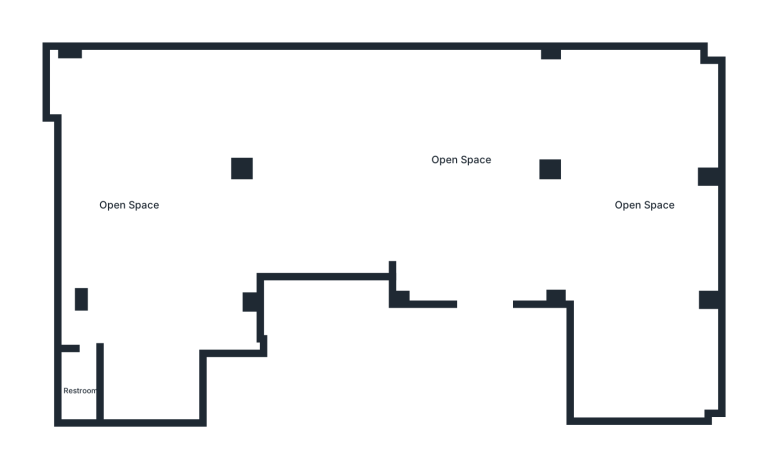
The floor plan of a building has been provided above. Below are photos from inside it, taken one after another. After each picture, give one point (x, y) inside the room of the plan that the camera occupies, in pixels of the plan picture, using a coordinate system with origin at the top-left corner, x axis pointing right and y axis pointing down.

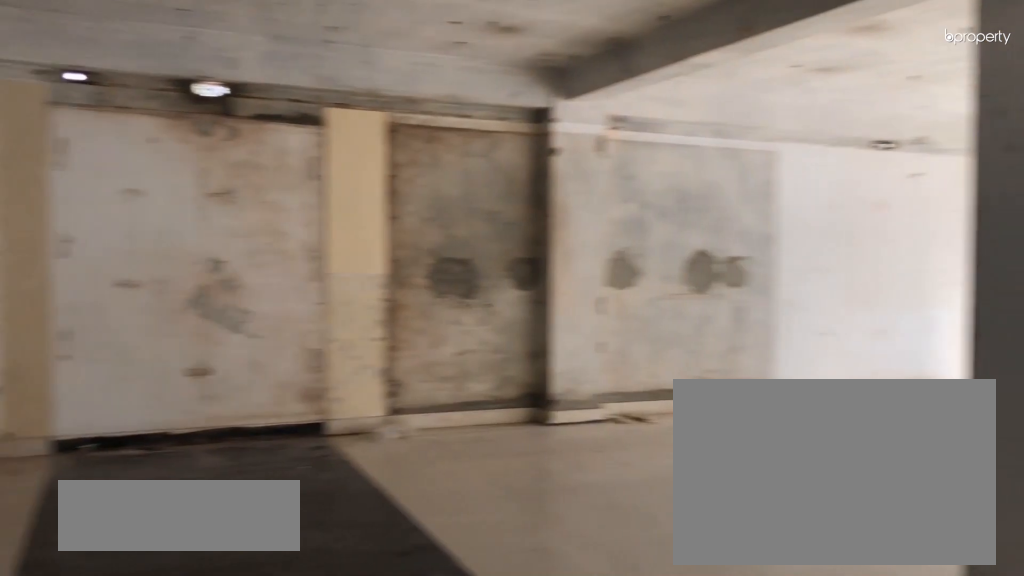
(463, 162)
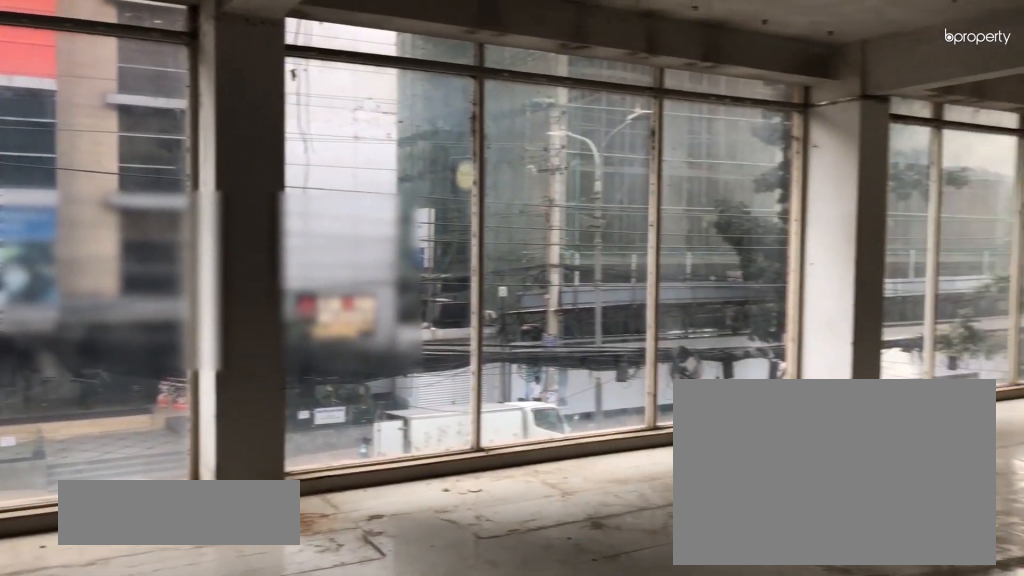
(641, 206)
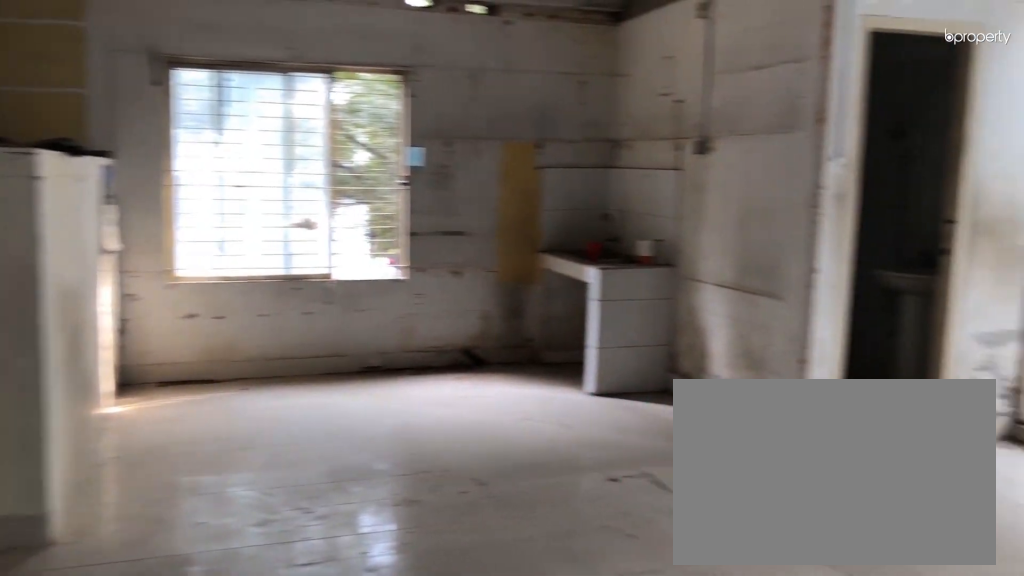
(127, 207)
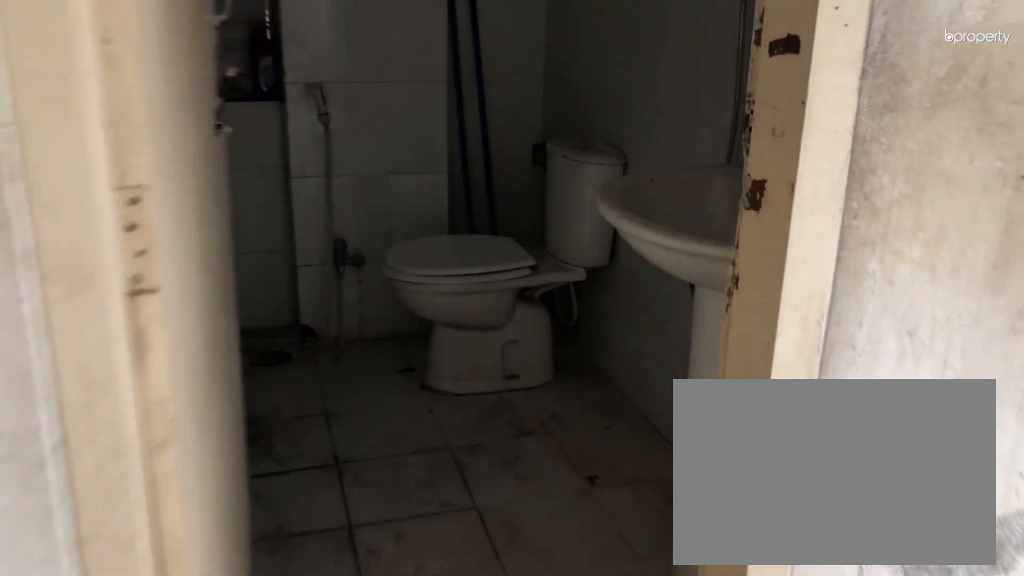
(80, 391)
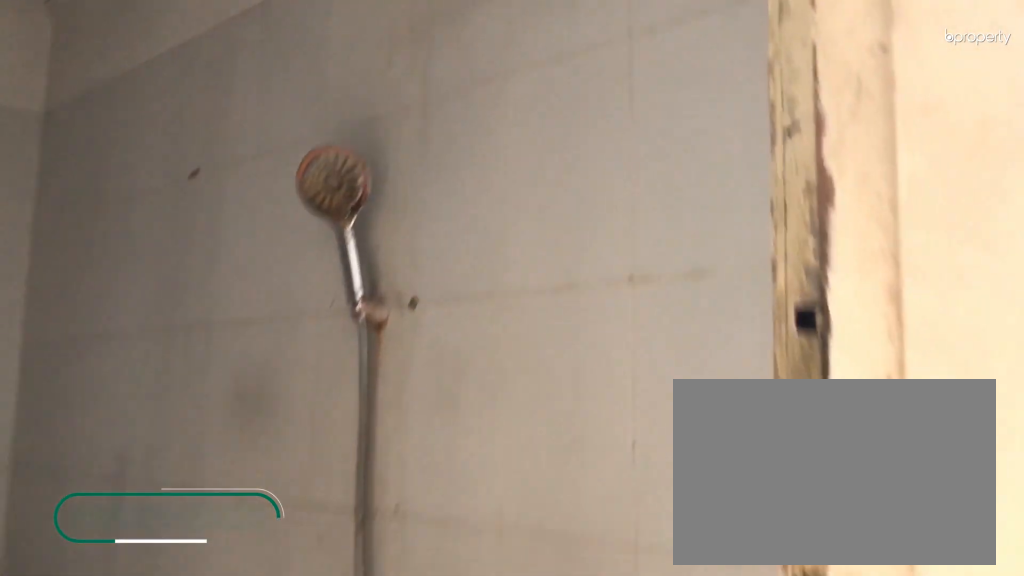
(80, 391)
